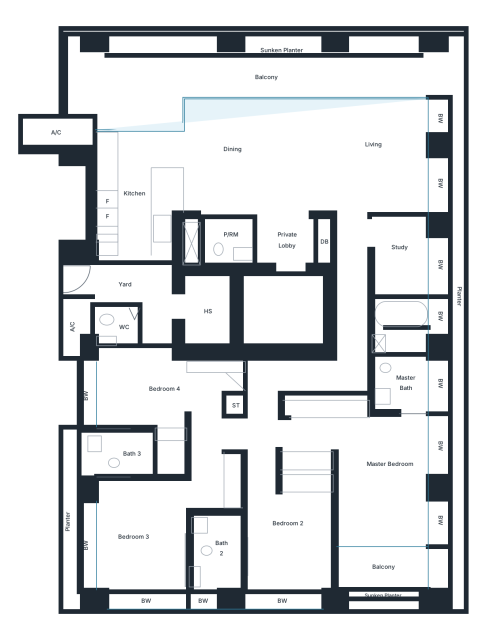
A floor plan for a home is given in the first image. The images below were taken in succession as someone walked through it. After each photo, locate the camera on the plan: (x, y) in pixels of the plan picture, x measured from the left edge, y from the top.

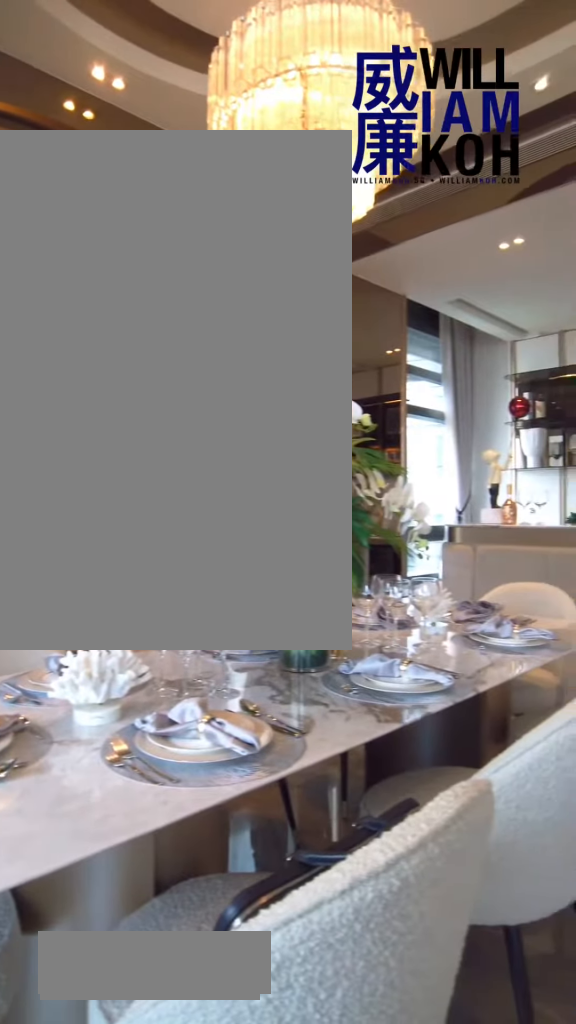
(376, 122)
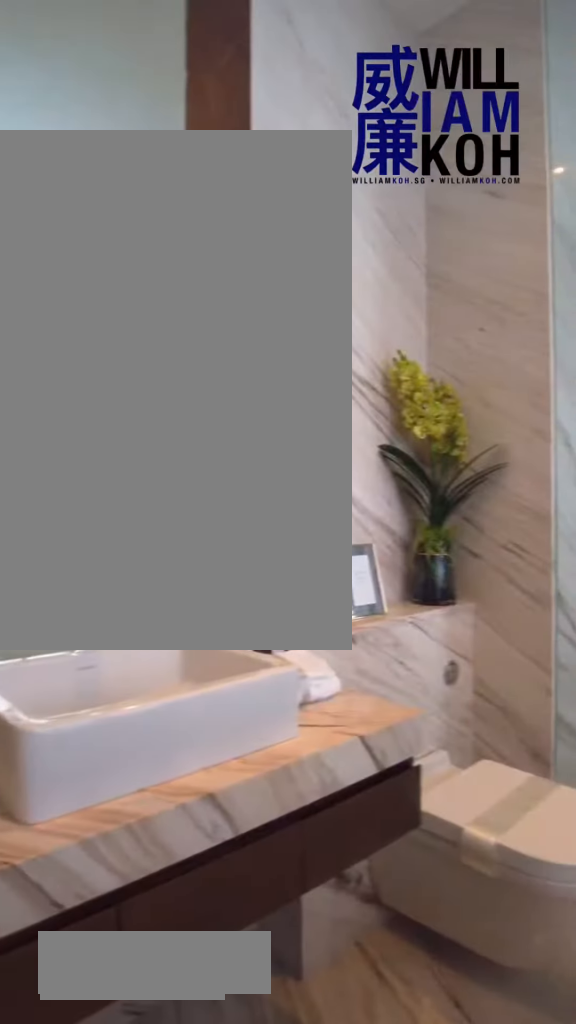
(409, 385)
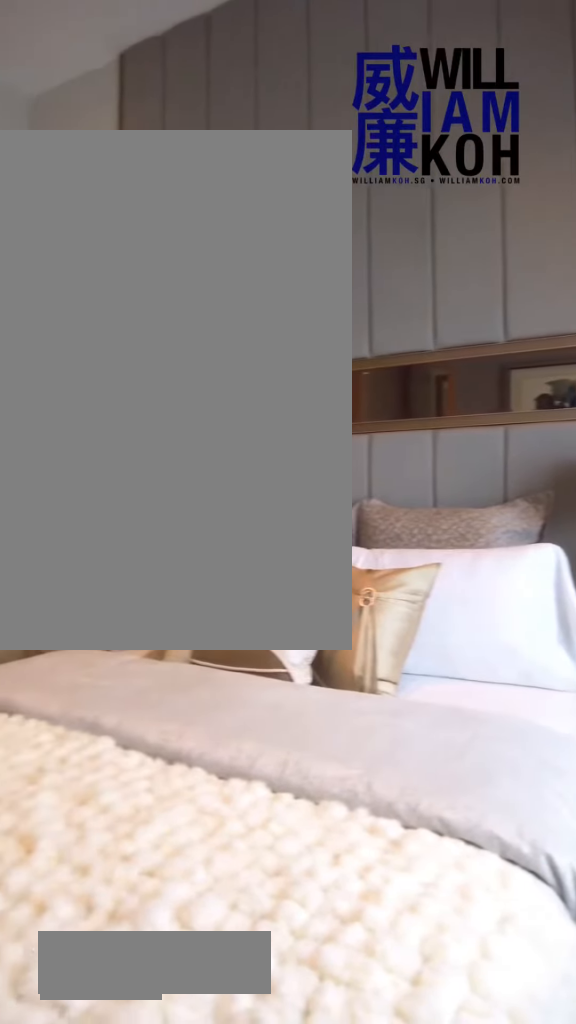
(258, 574)
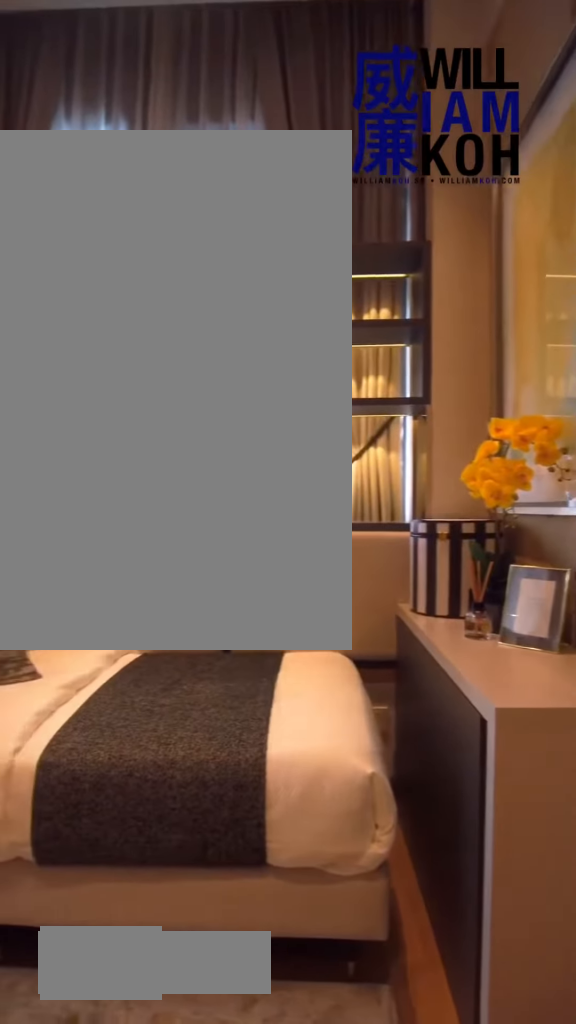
(173, 396)
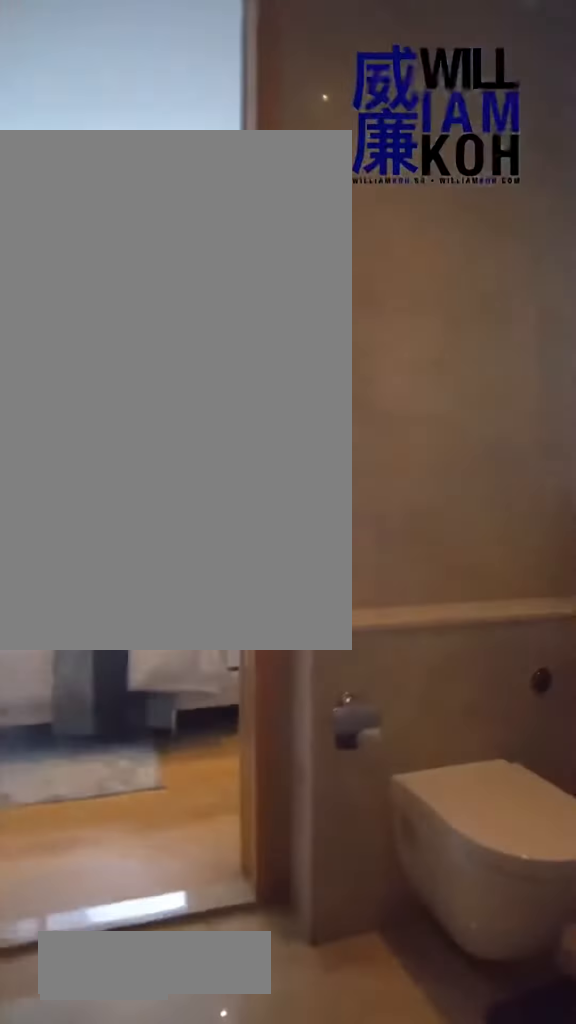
(142, 426)
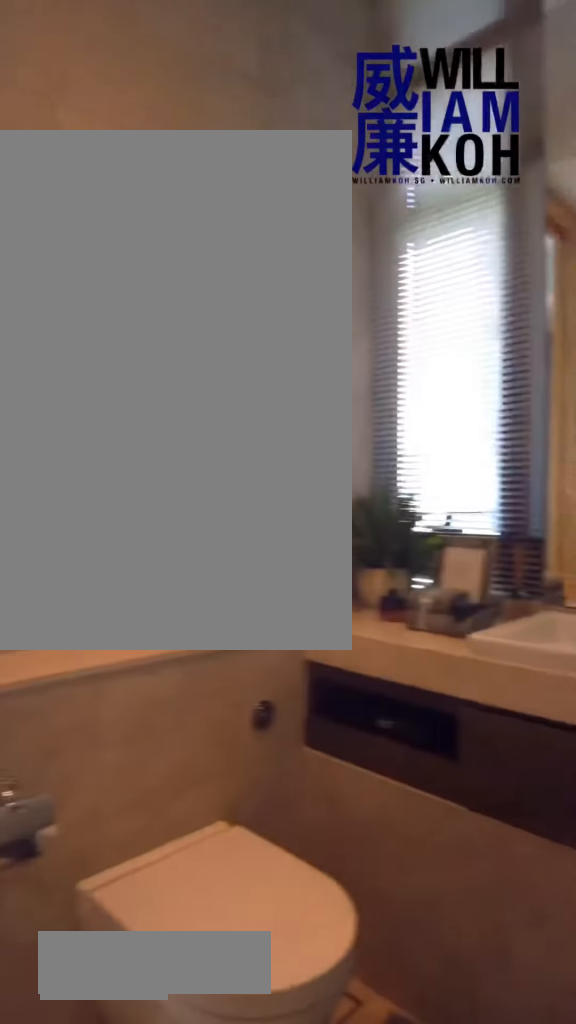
(139, 454)
